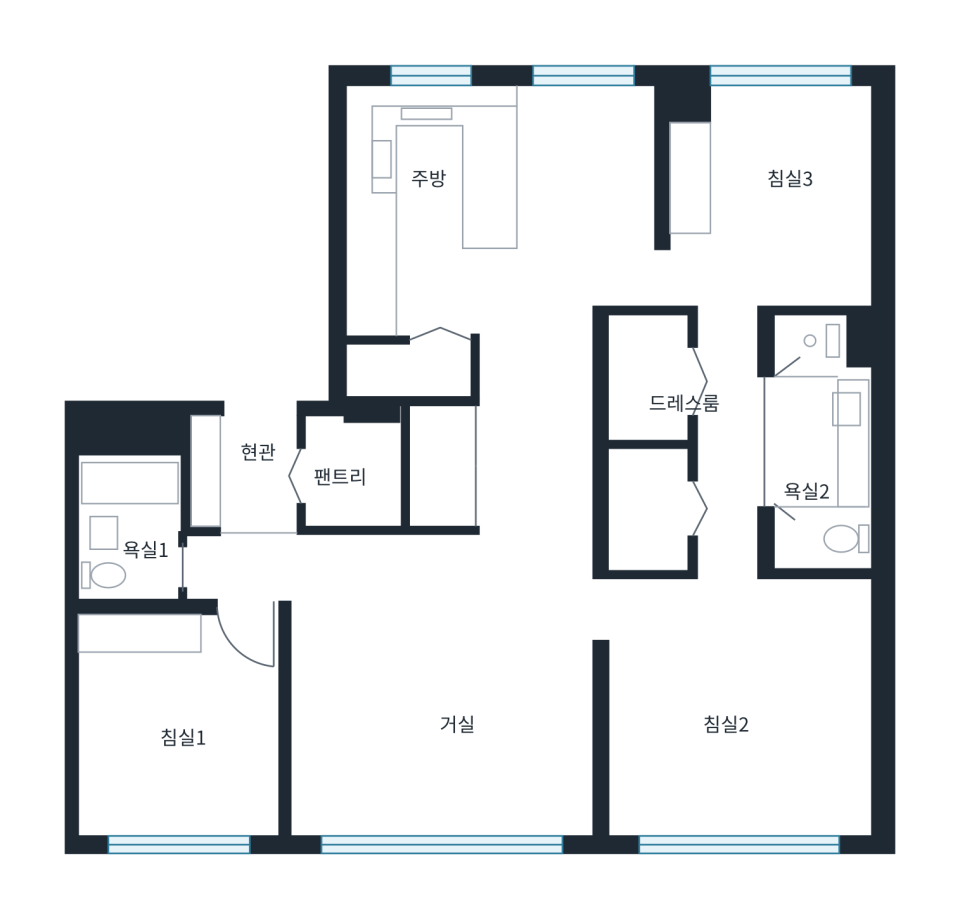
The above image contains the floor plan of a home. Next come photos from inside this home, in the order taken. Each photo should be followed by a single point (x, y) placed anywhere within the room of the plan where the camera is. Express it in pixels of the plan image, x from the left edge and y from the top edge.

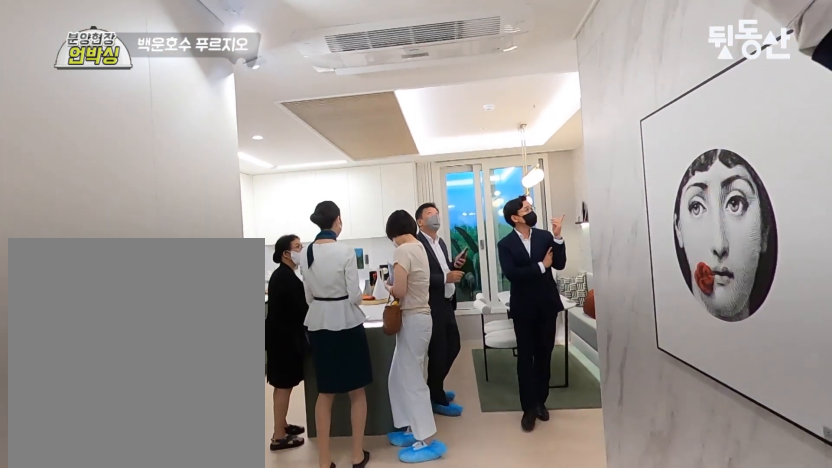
(537, 486)
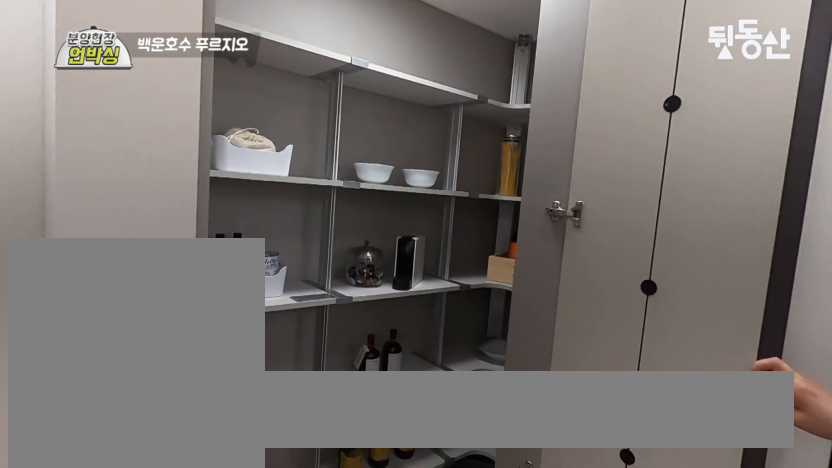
(442, 349)
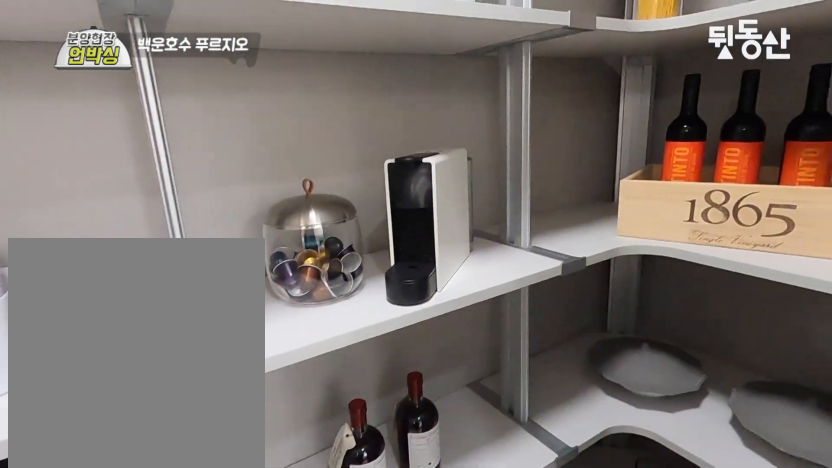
(442, 349)
